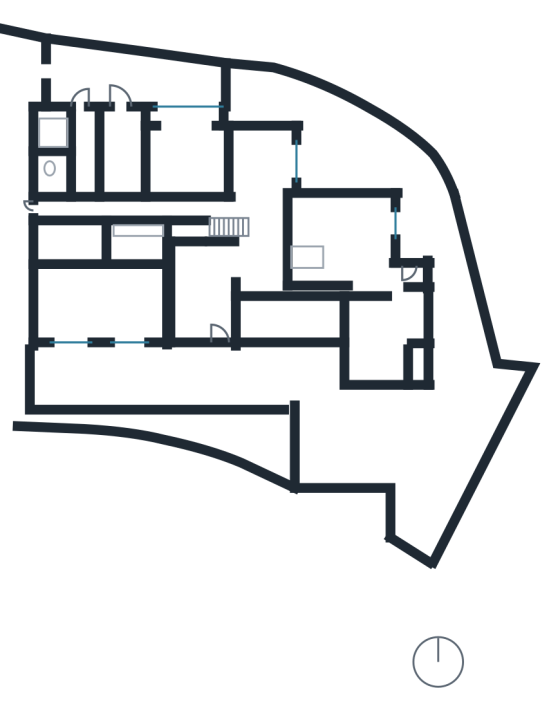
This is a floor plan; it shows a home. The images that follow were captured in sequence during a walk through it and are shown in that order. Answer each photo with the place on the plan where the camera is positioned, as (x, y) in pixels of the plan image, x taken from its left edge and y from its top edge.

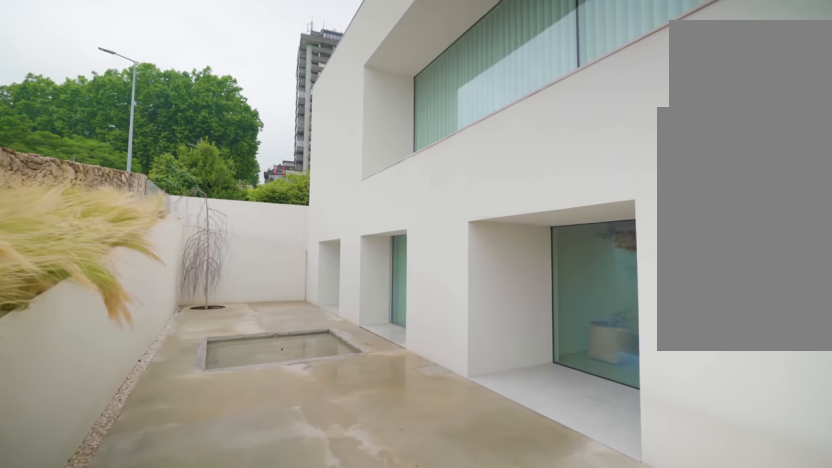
(222, 372)
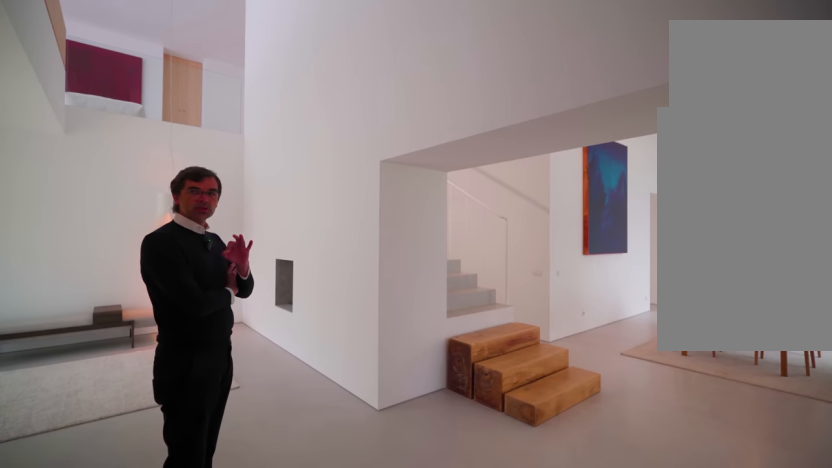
(272, 259)
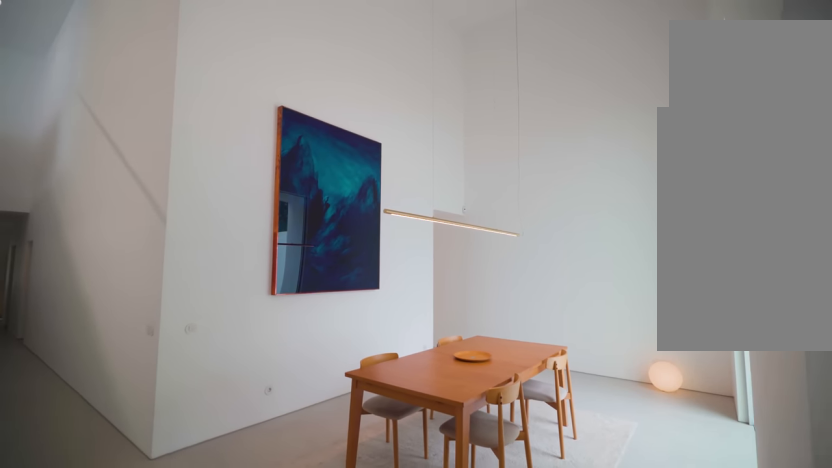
(272, 226)
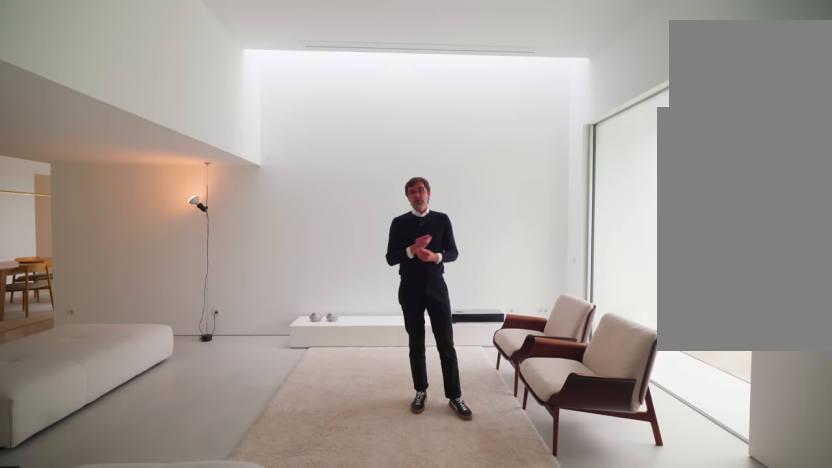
(362, 250)
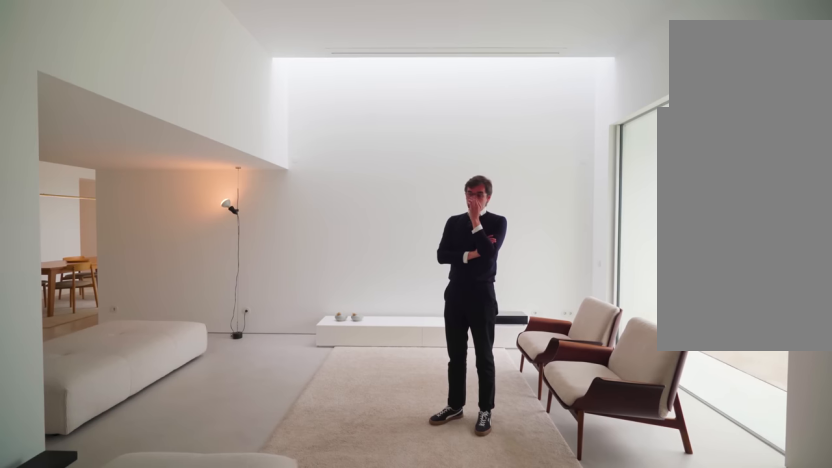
(363, 249)
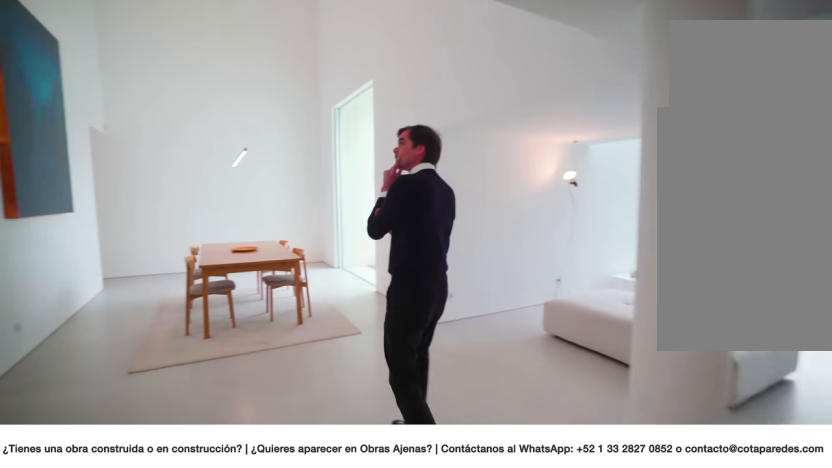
(274, 267)
